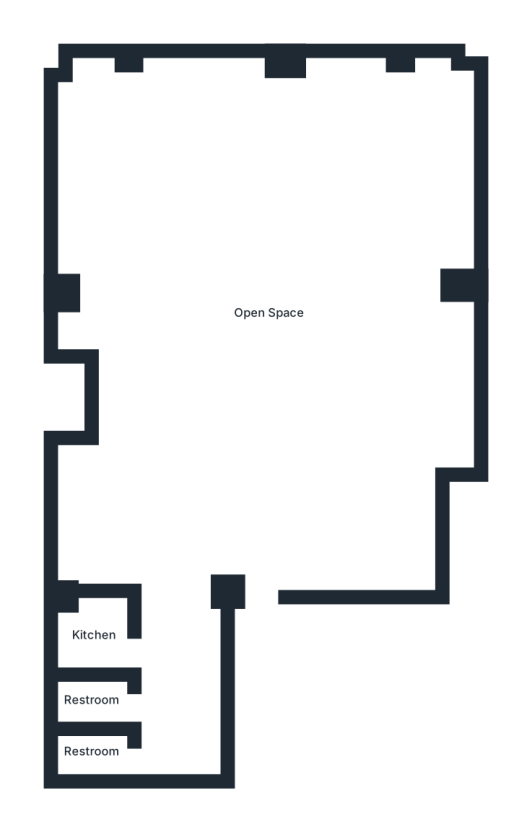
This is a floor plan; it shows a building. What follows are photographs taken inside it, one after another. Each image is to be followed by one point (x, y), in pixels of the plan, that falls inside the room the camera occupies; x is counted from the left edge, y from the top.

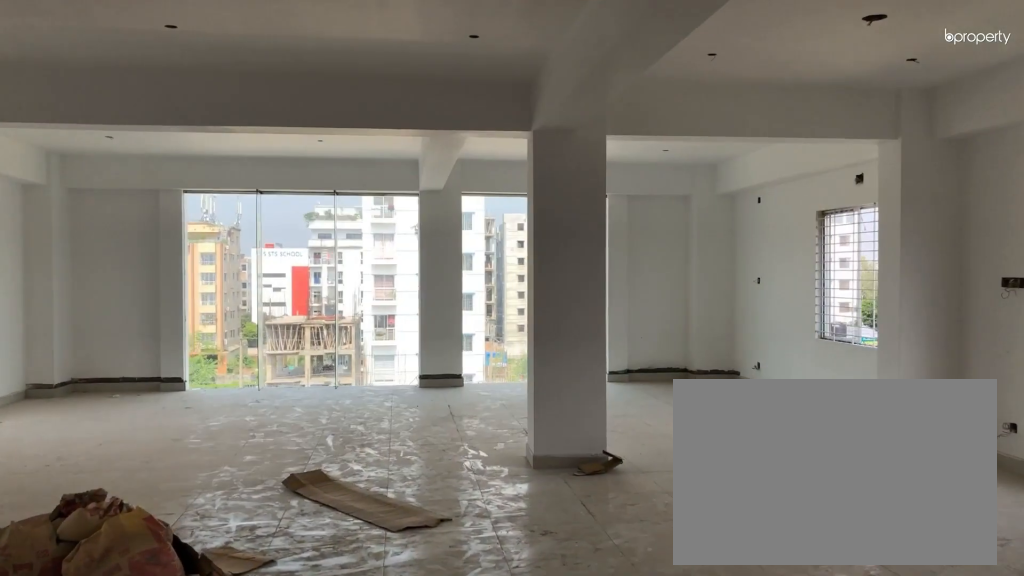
(262, 545)
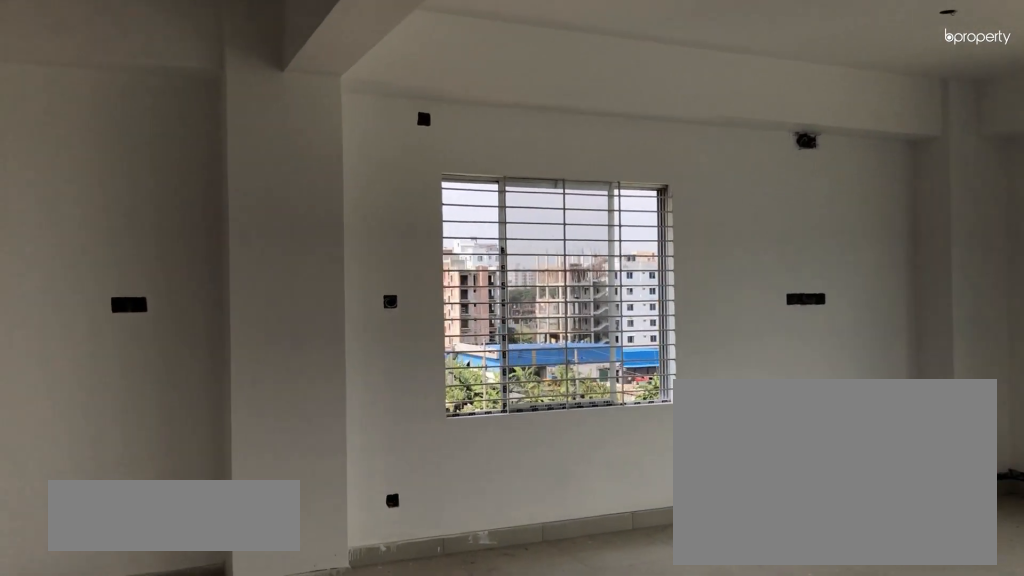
(268, 316)
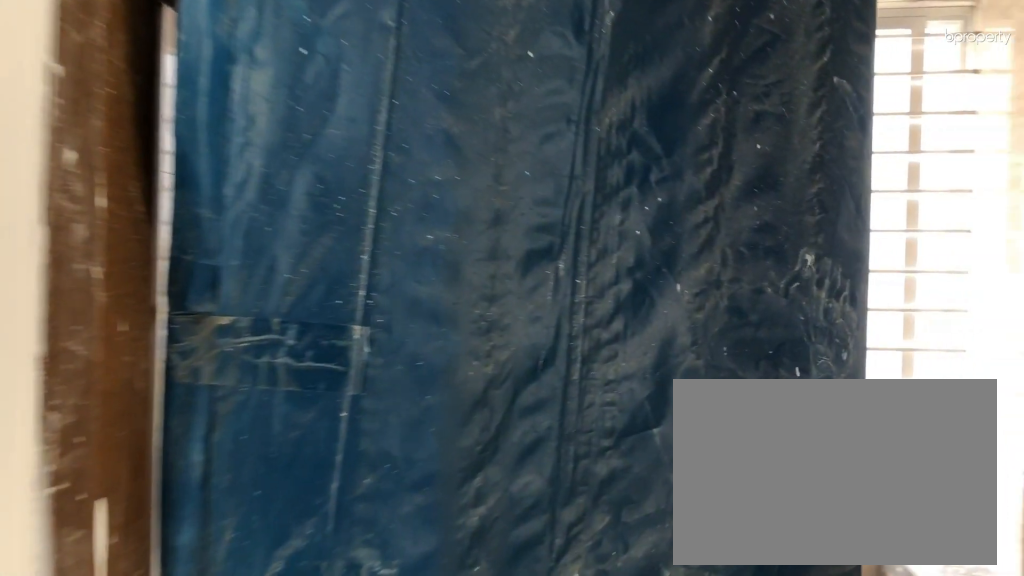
(170, 641)
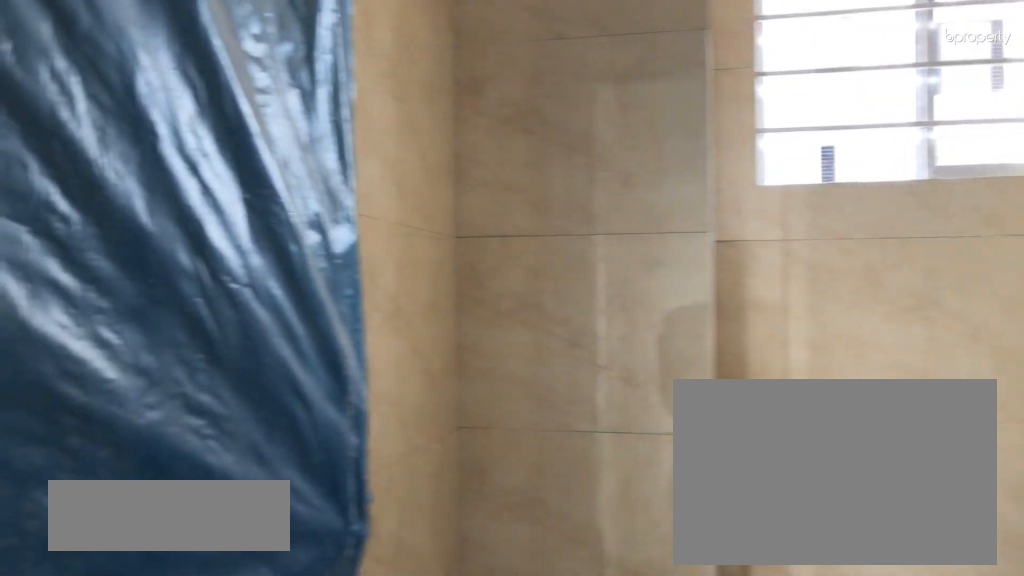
(92, 752)
